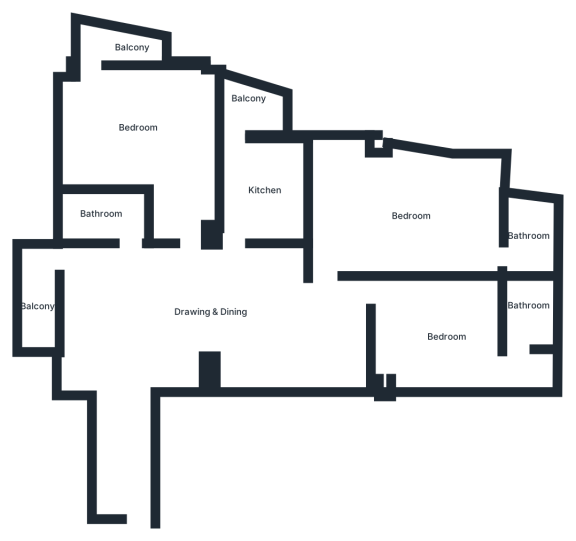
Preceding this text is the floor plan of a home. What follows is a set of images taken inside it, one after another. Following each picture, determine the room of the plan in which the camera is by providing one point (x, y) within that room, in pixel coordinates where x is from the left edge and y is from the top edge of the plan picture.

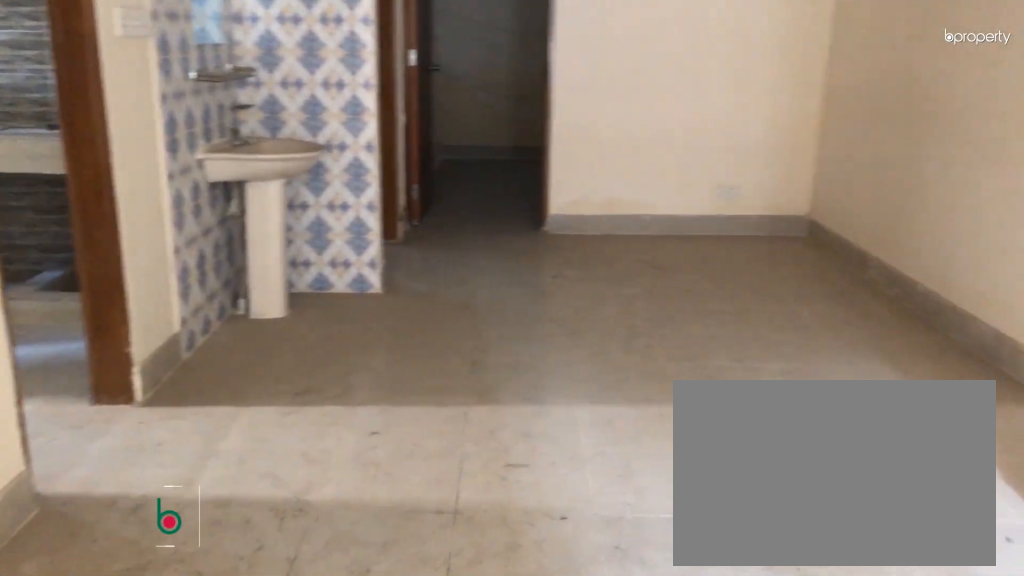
(212, 304)
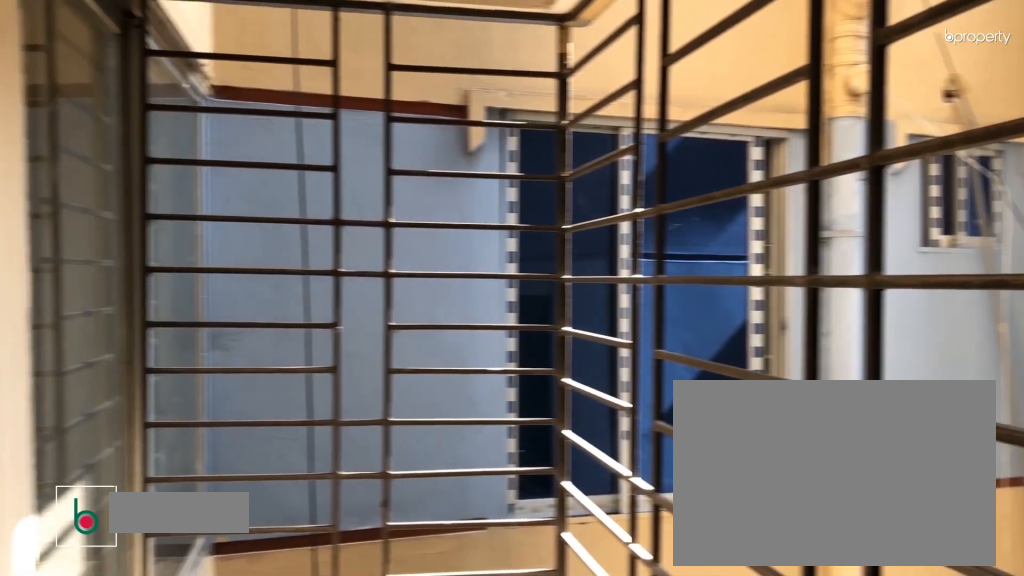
(39, 301)
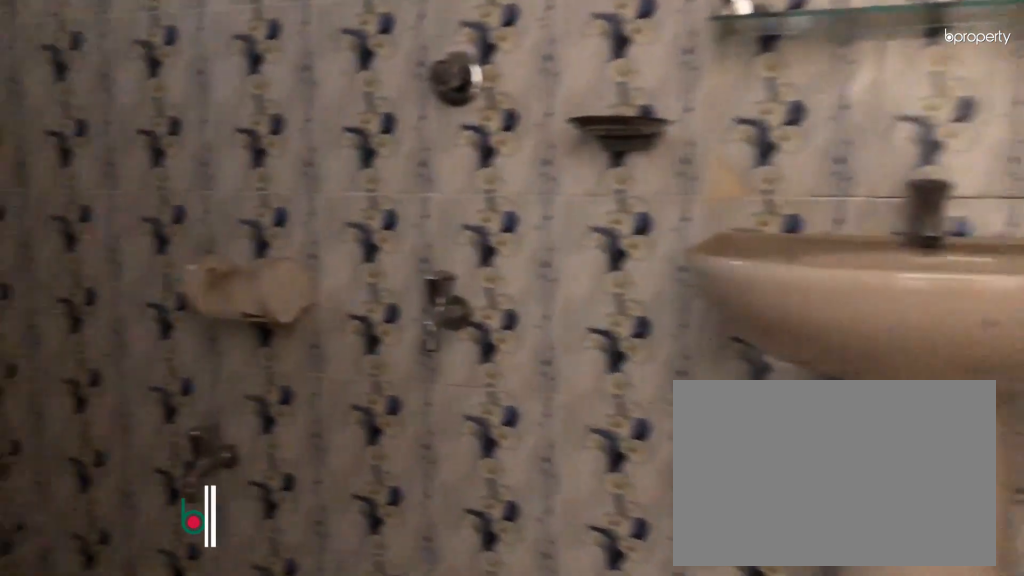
(99, 217)
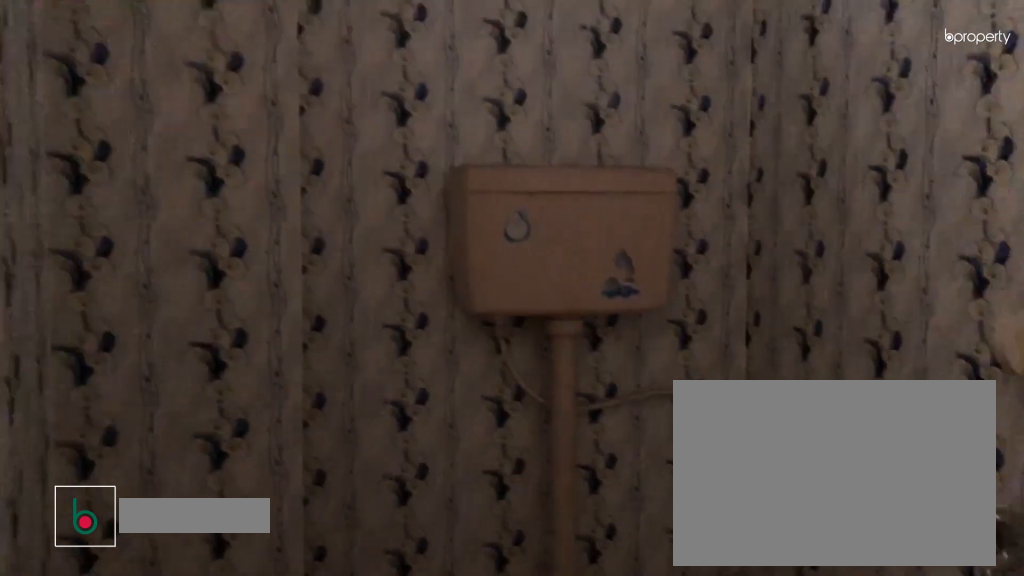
(99, 217)
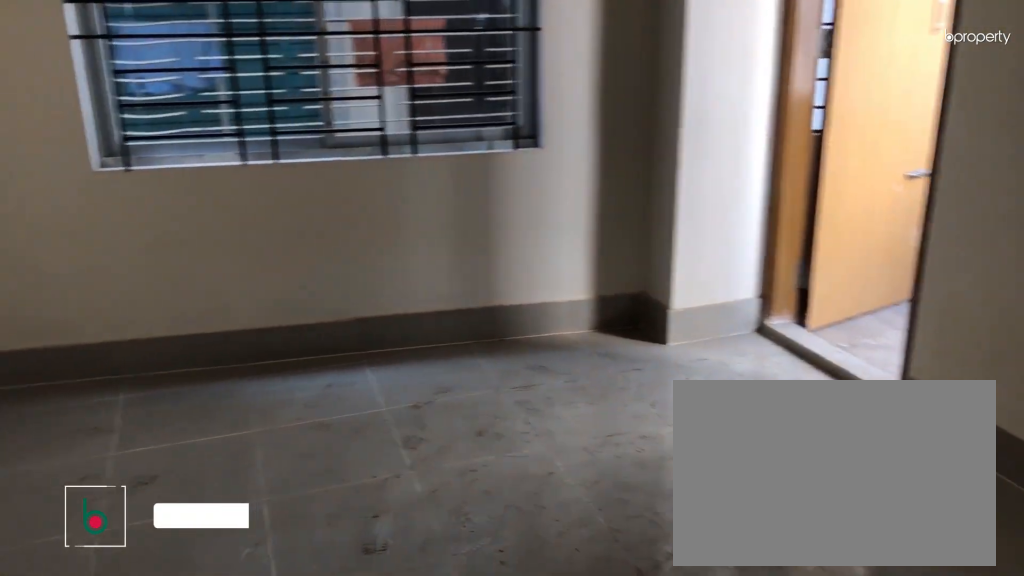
(142, 129)
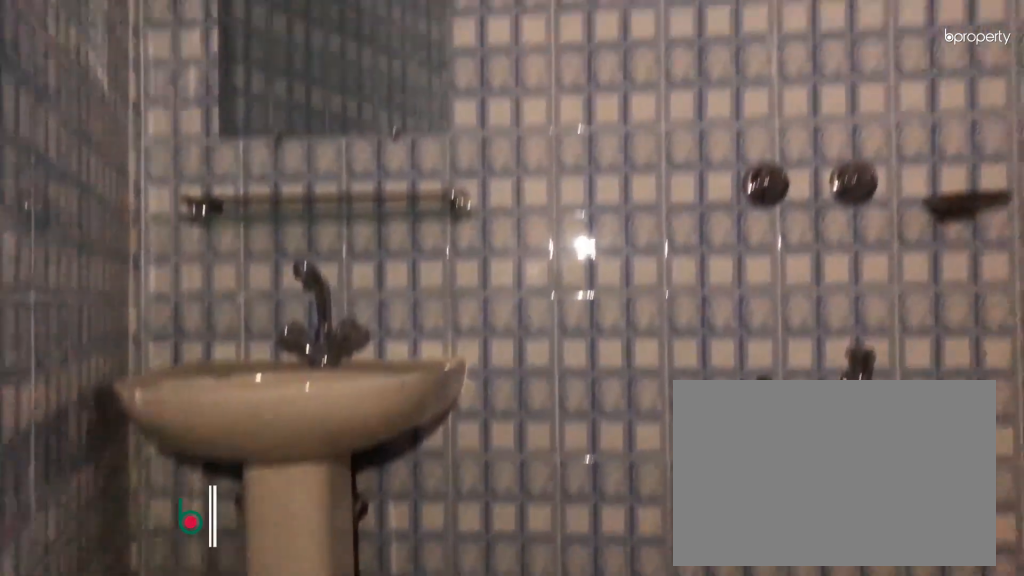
(530, 236)
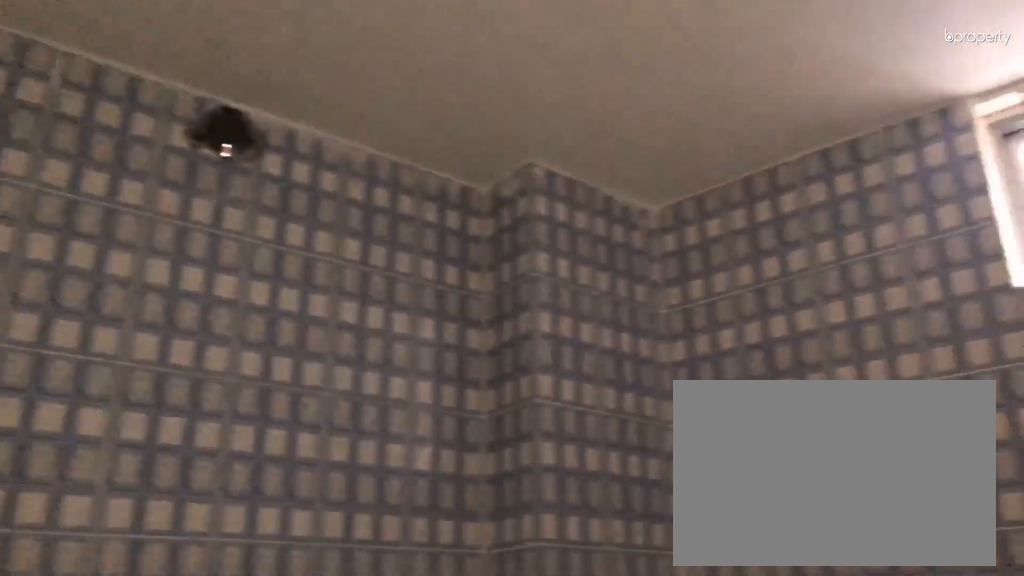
(530, 236)
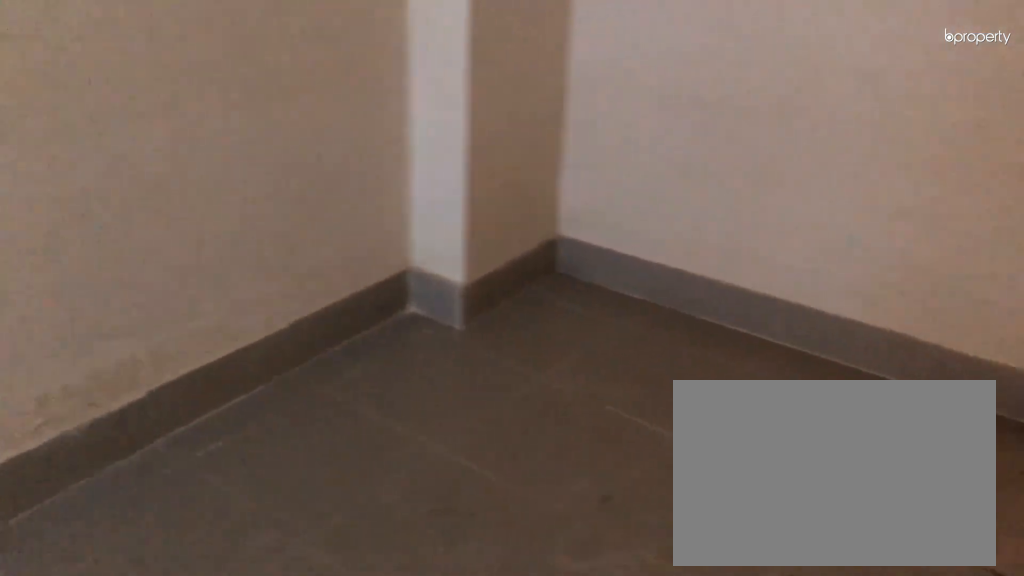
(446, 340)
